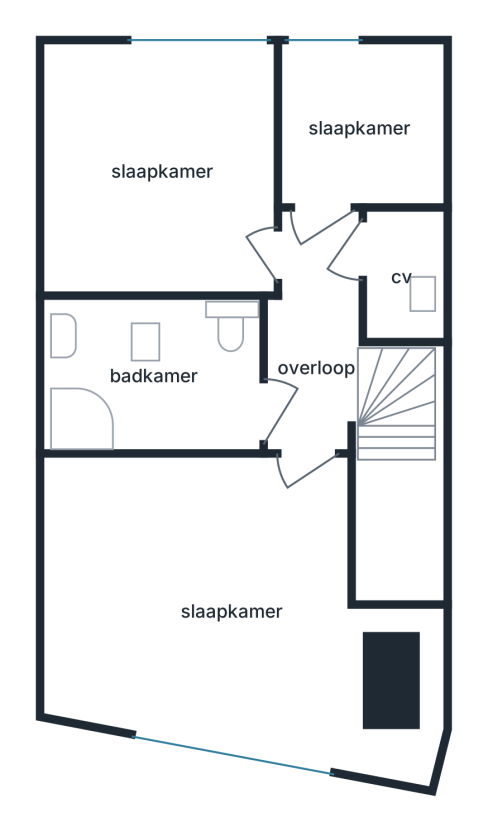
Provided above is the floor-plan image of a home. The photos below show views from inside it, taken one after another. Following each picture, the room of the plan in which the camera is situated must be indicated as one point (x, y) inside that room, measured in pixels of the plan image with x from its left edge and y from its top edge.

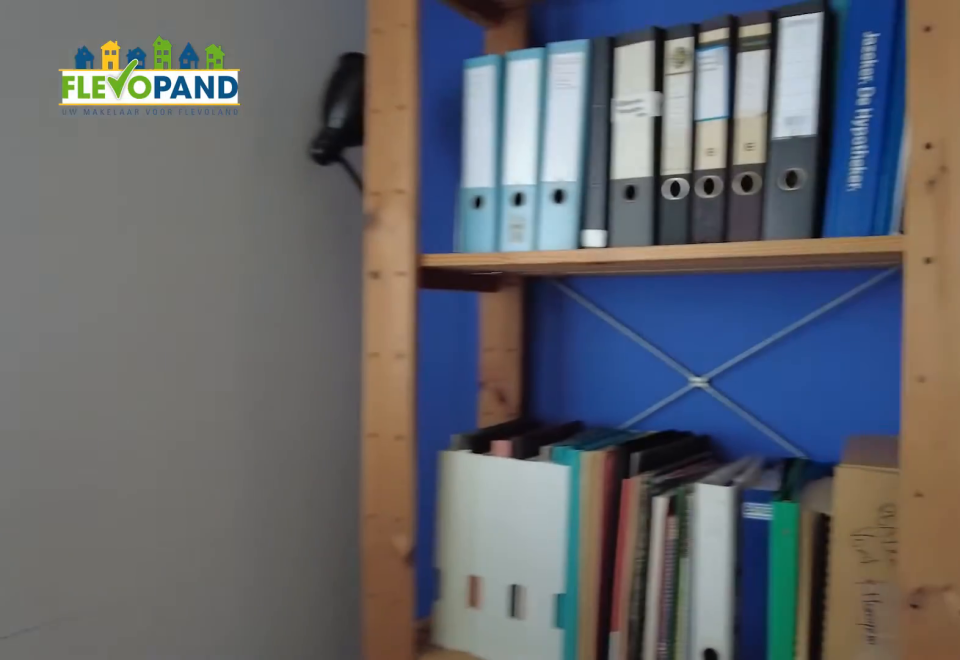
(357, 126)
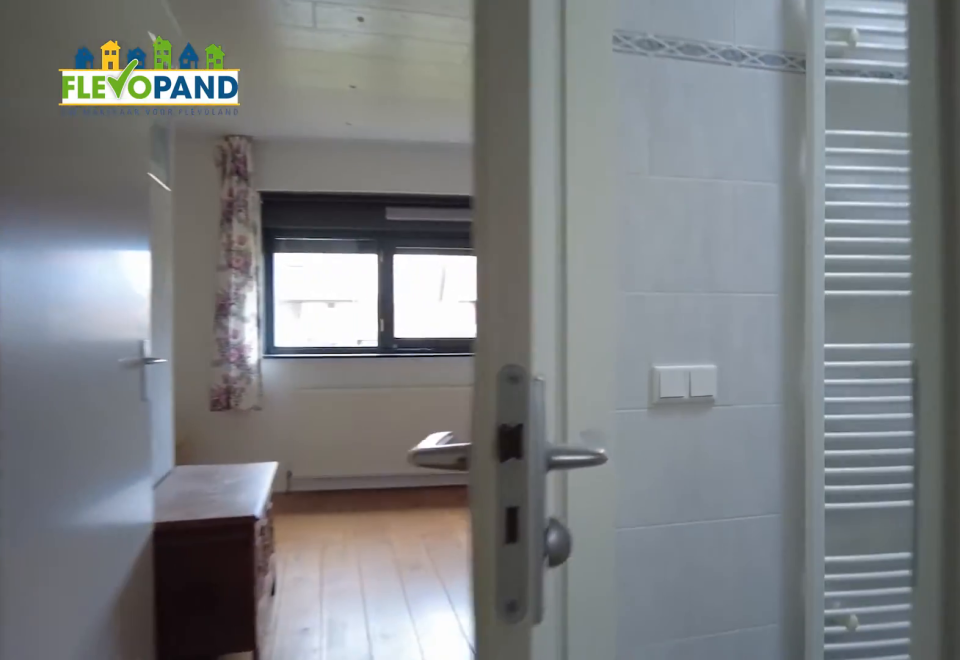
(313, 330)
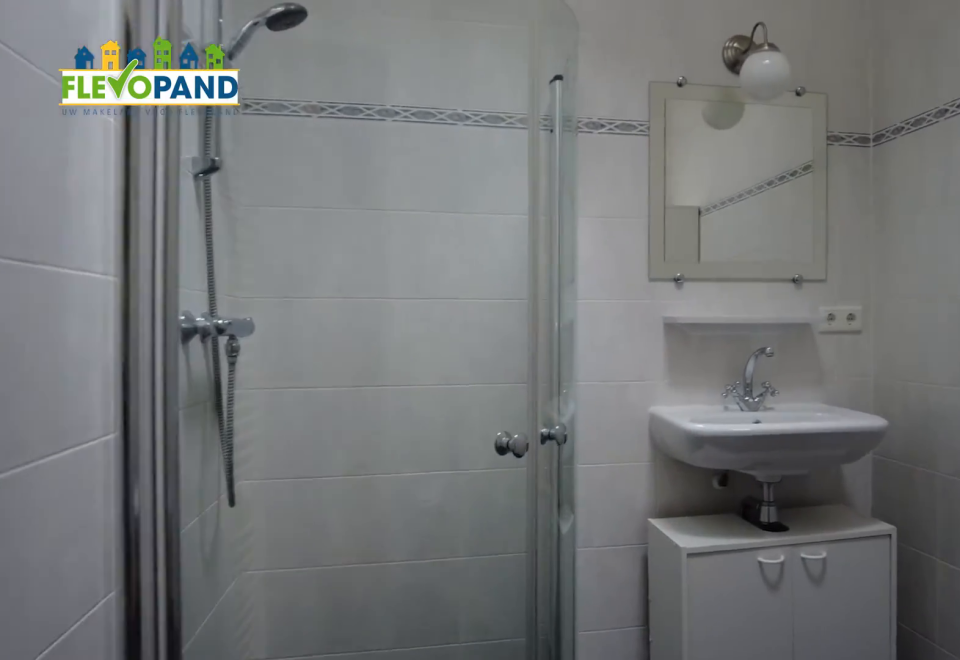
(78, 421)
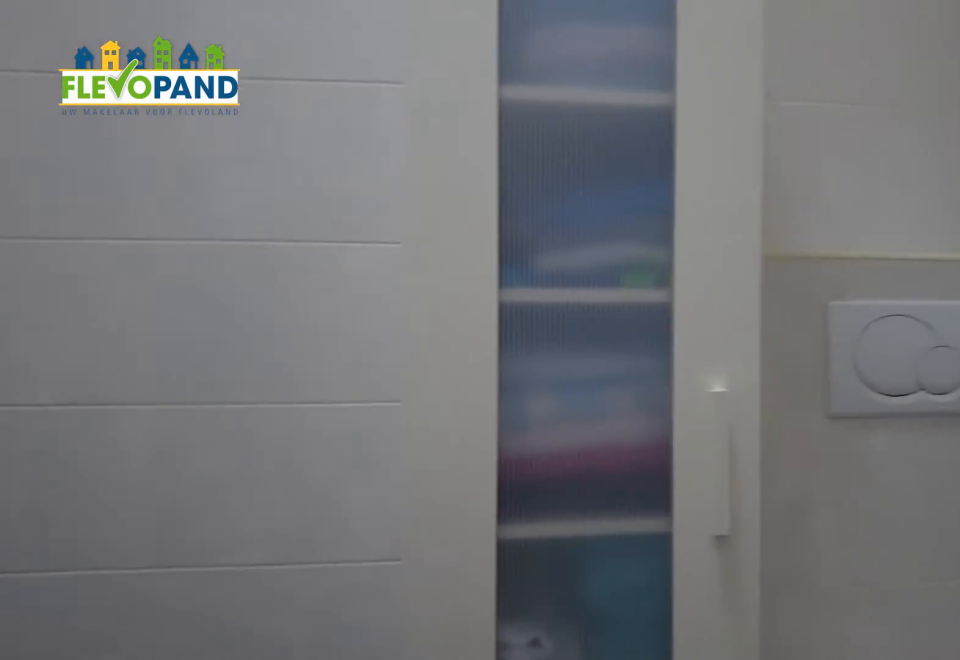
(78, 421)
